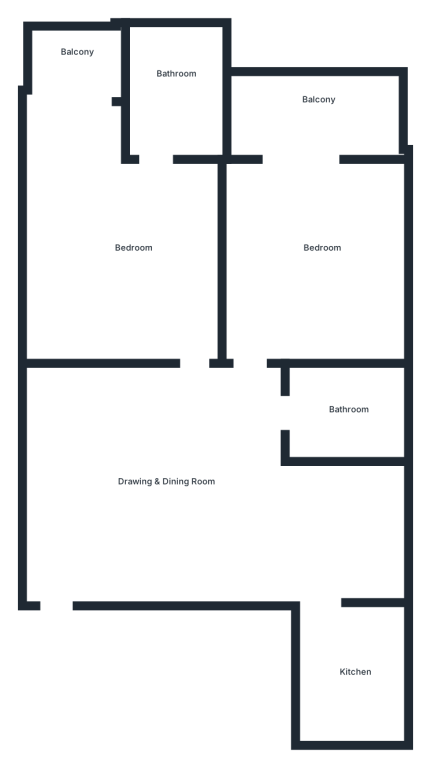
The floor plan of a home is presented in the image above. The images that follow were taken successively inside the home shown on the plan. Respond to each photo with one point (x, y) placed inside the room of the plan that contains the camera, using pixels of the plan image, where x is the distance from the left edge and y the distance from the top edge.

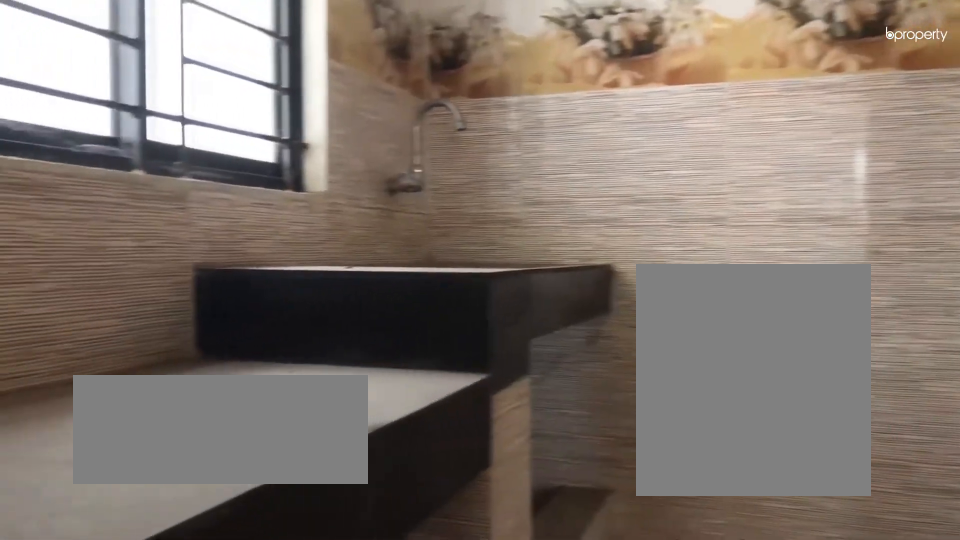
(353, 680)
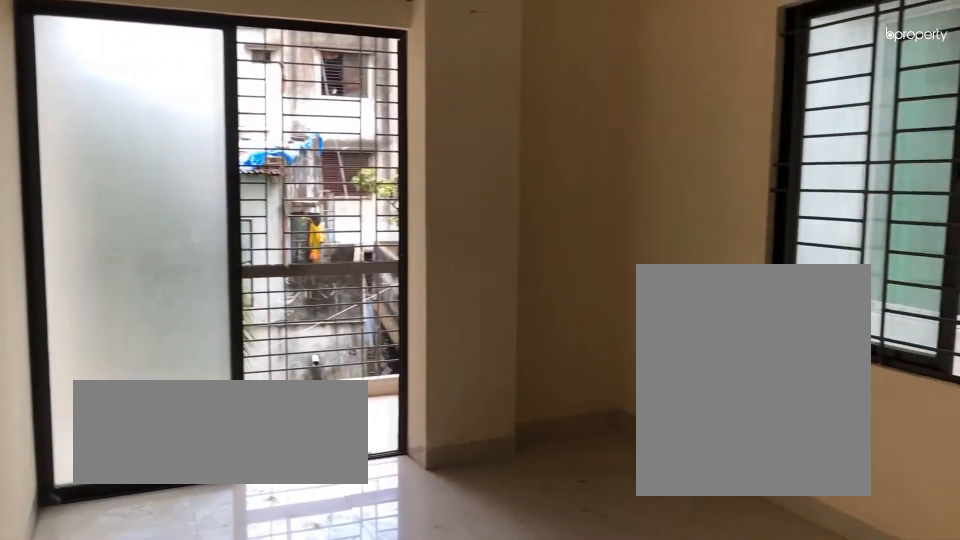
(322, 255)
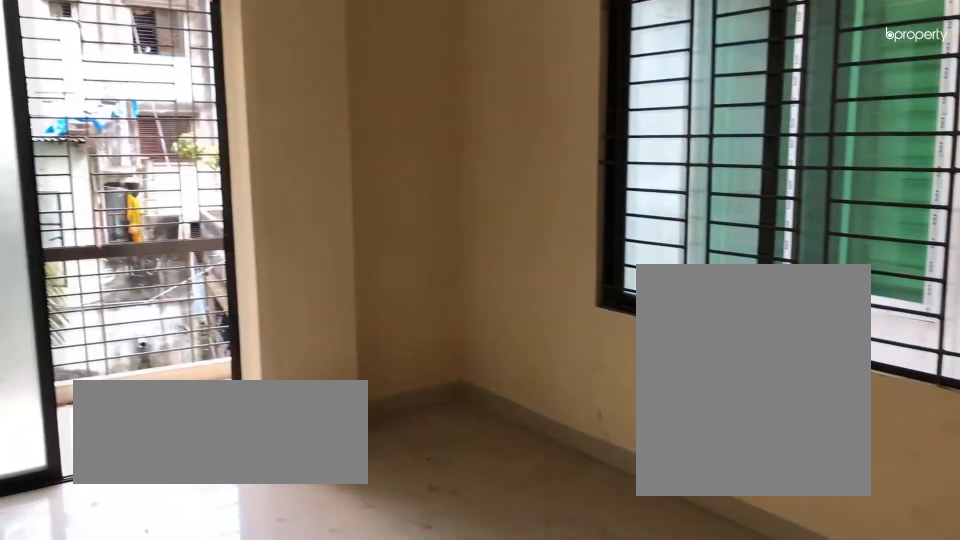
(322, 255)
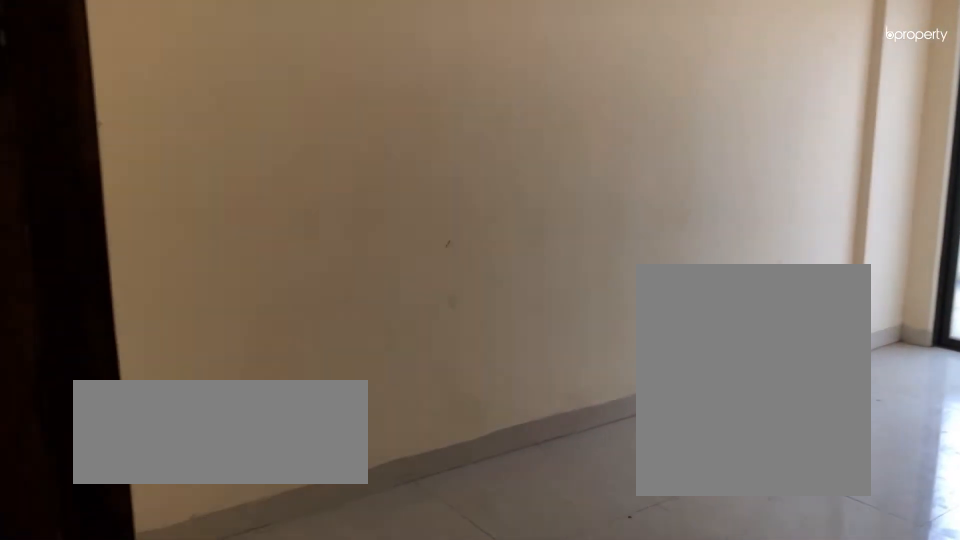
(140, 257)
